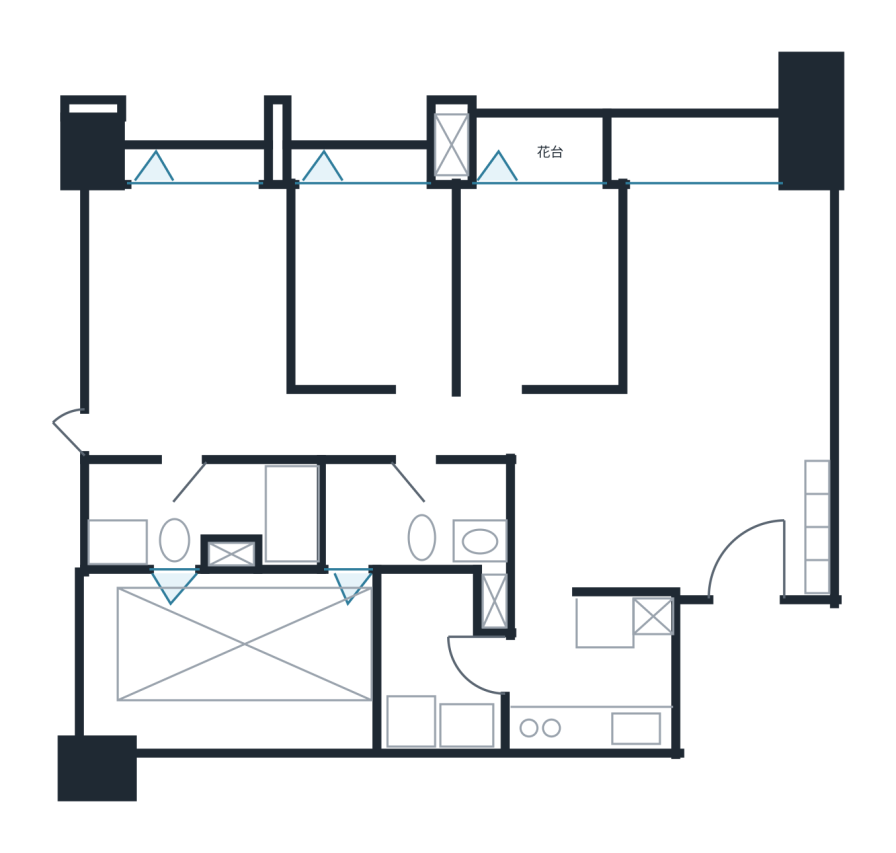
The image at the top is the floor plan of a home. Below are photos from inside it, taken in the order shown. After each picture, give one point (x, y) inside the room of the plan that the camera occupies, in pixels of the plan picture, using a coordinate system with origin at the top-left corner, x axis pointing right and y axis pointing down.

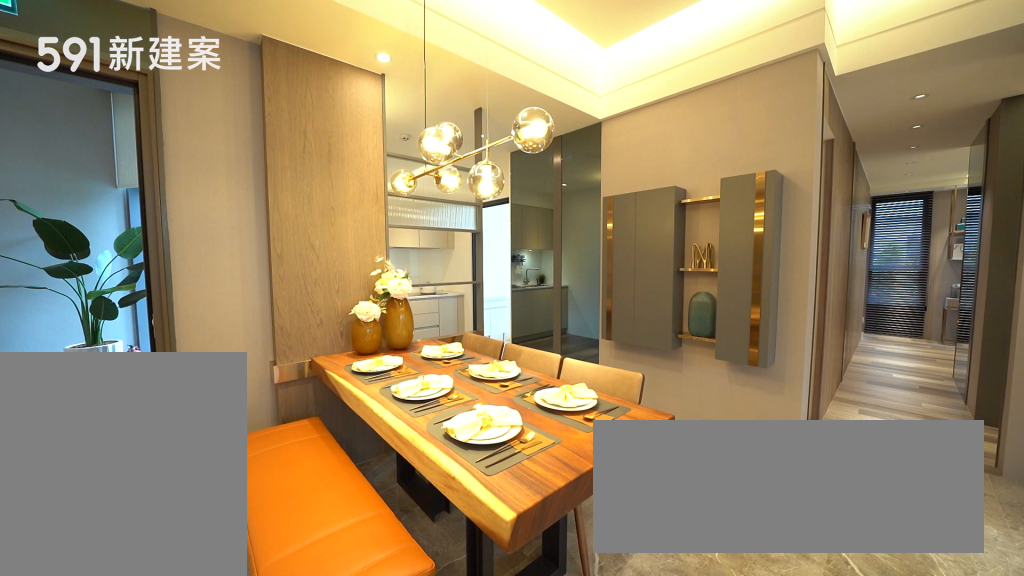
(636, 499)
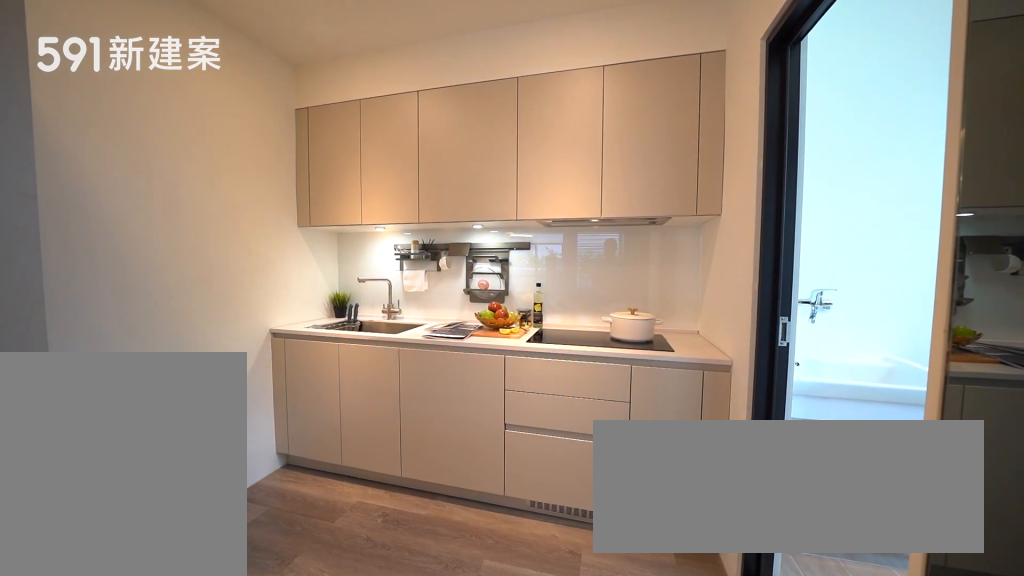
(597, 673)
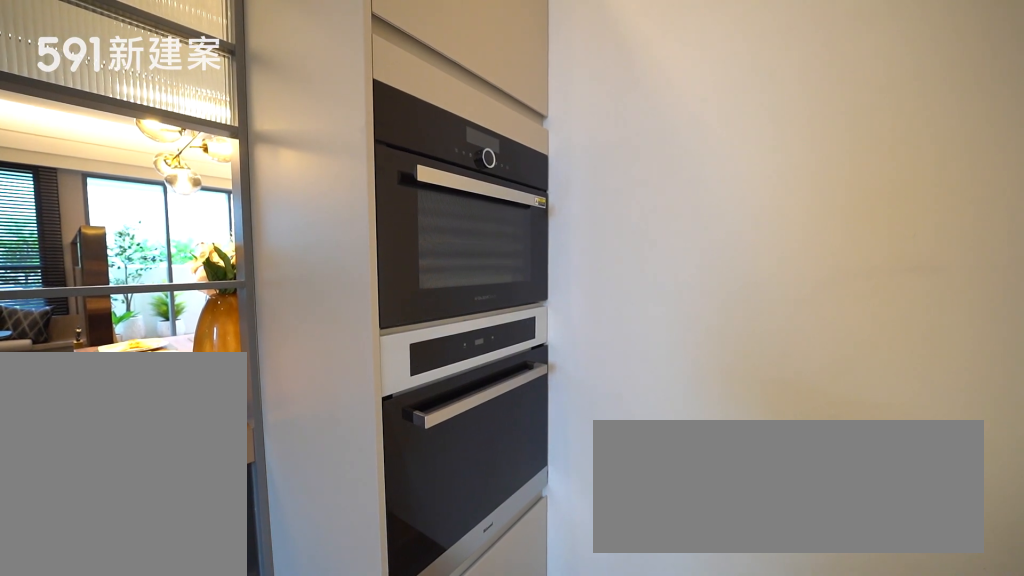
(597, 673)
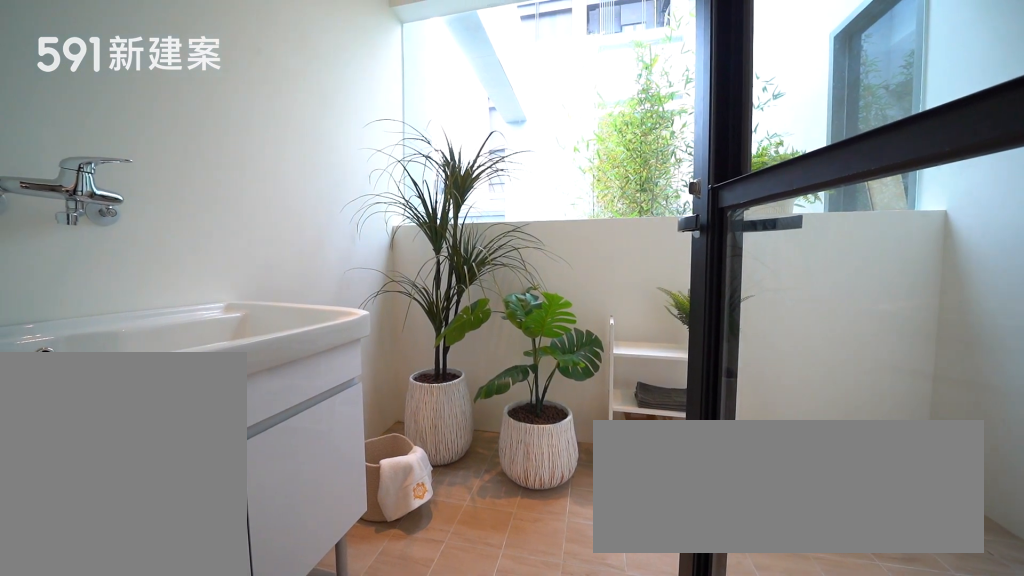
(445, 659)
